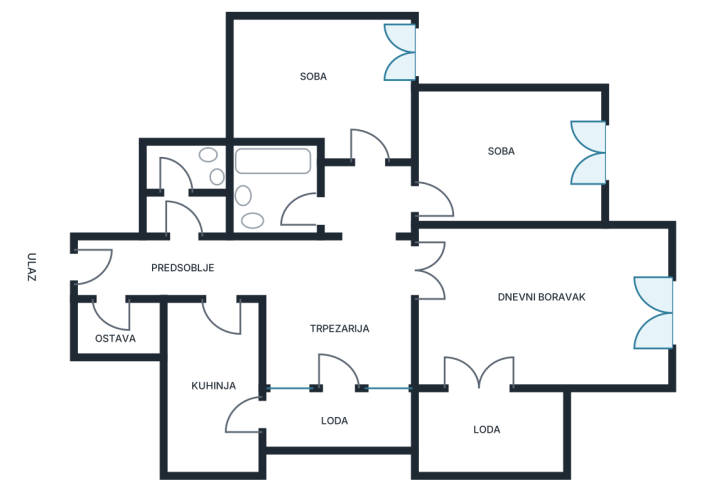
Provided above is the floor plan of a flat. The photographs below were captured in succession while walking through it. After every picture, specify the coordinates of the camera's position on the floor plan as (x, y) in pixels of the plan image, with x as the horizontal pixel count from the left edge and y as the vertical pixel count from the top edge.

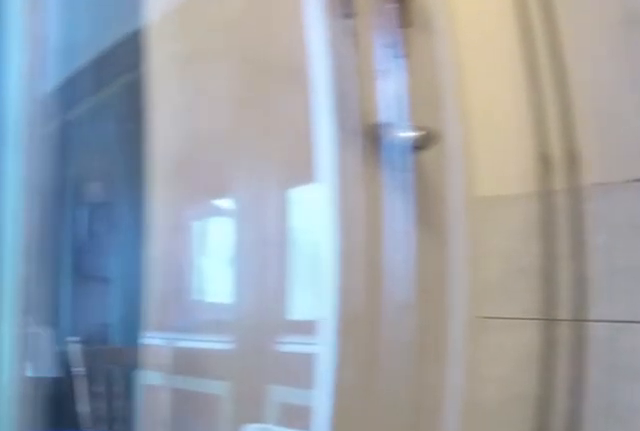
(228, 411)
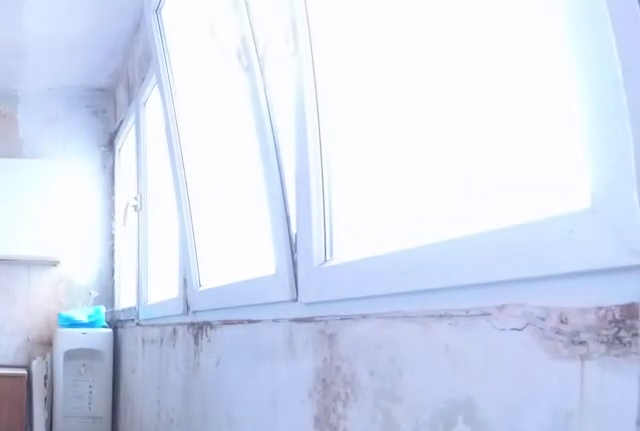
(263, 424)
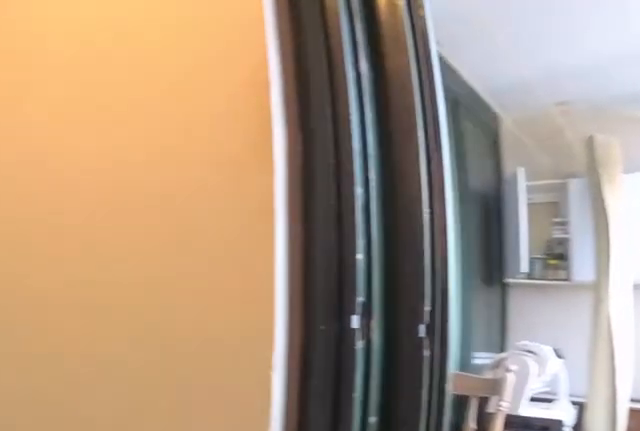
(228, 443)
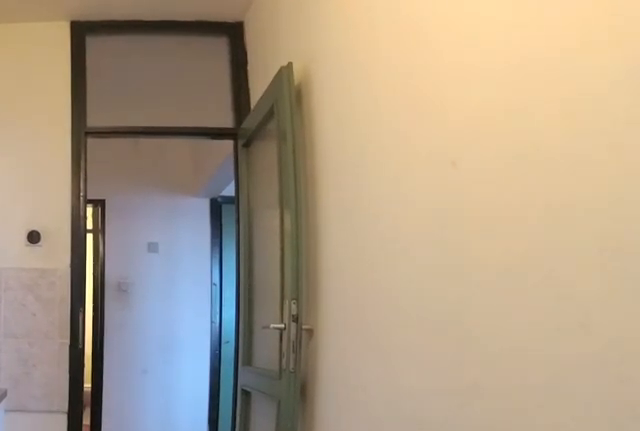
(215, 454)
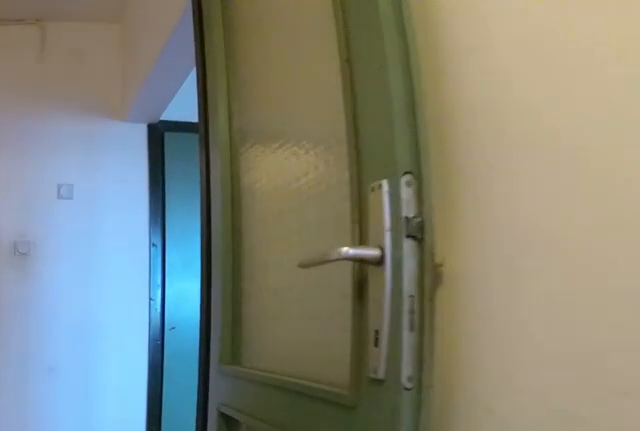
(221, 386)
